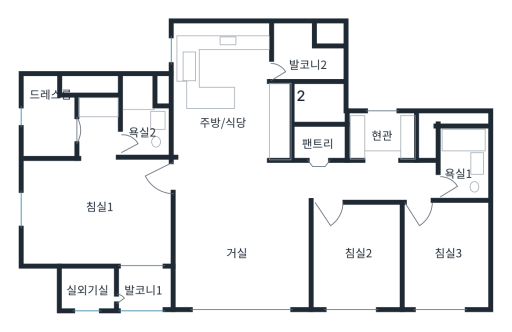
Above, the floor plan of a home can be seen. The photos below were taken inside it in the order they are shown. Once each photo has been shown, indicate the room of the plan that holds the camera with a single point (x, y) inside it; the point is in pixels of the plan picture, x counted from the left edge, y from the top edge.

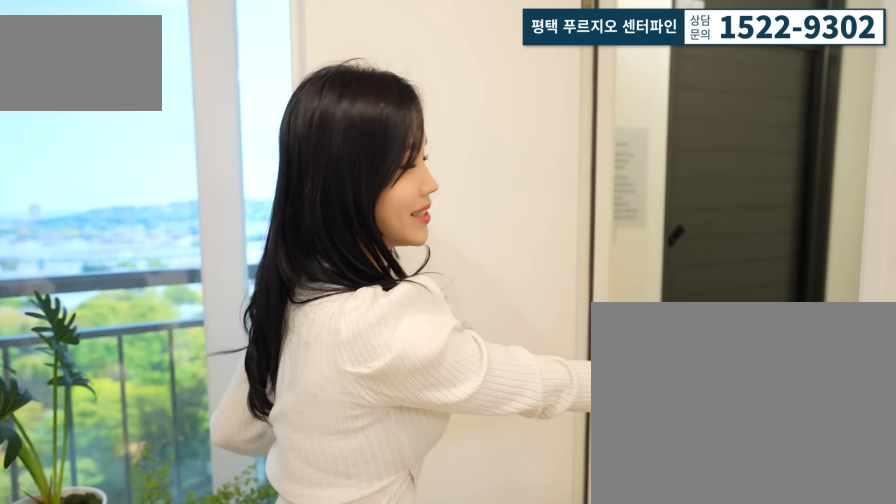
(140, 281)
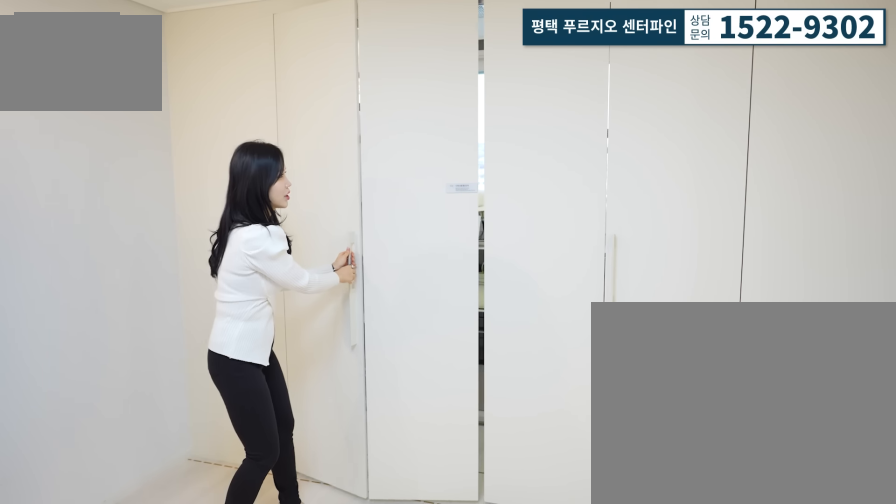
(61, 210)
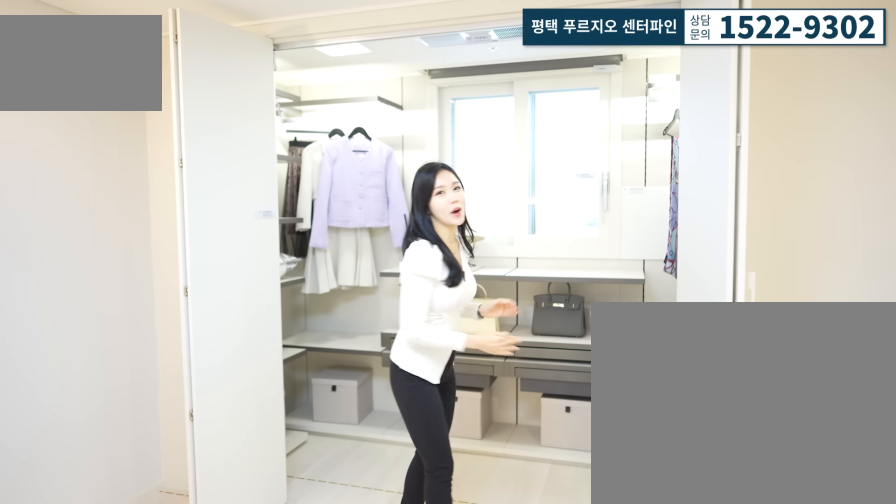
(61, 210)
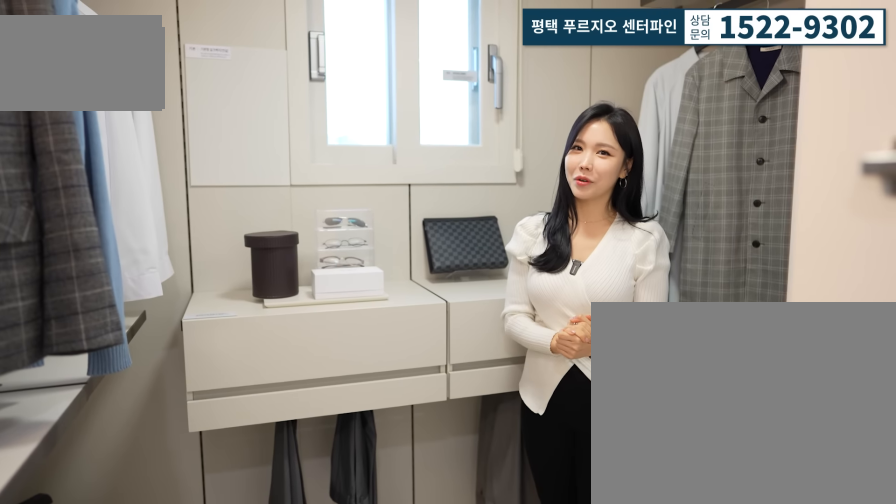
(55, 117)
